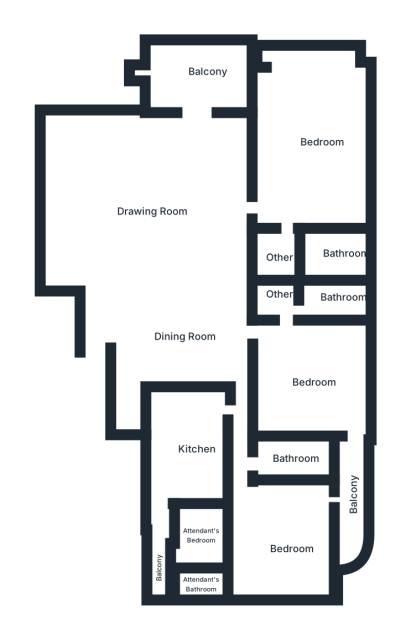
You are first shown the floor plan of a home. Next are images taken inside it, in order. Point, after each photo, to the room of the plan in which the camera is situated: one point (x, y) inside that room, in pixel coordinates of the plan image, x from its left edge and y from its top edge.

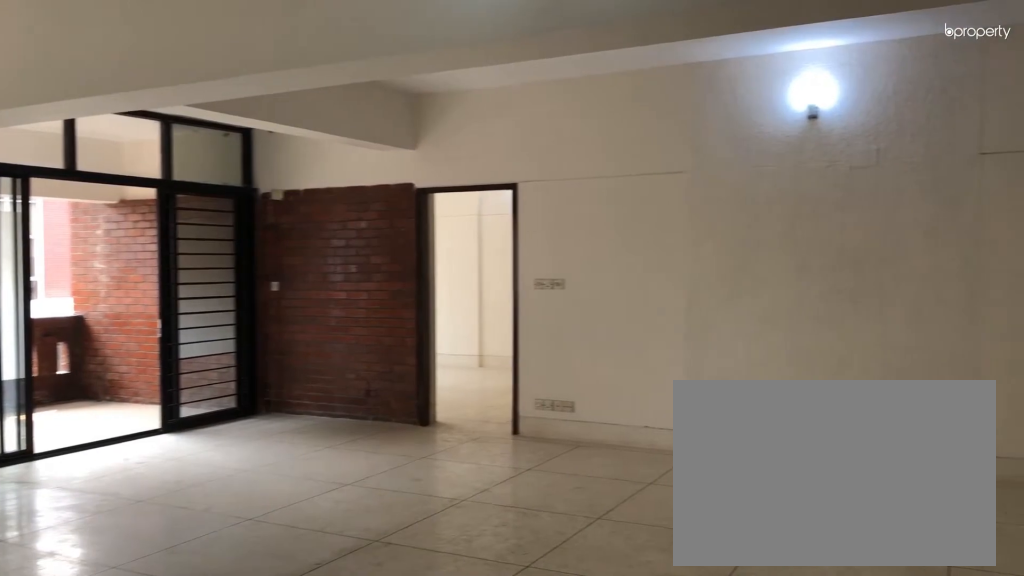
(158, 204)
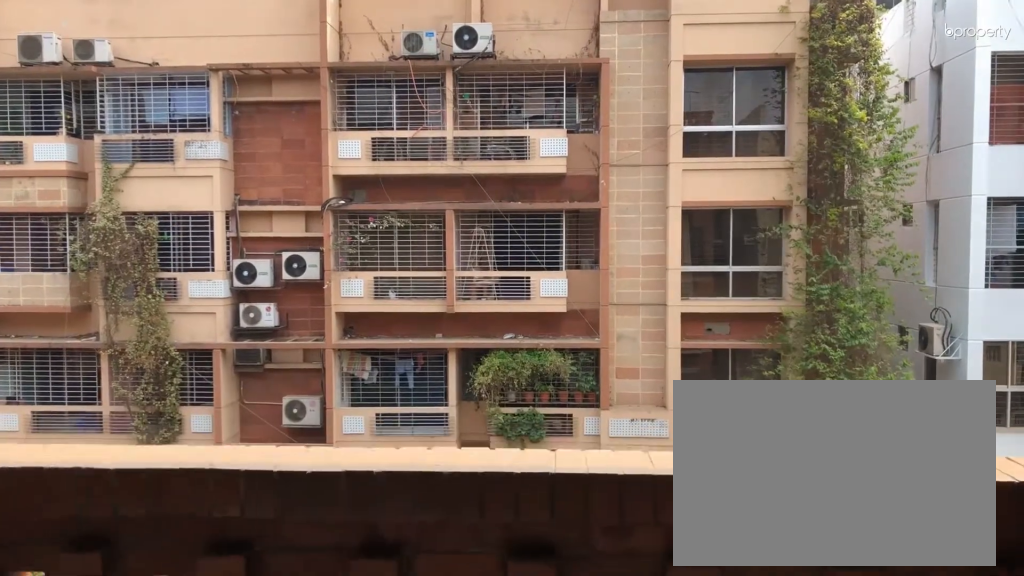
(186, 67)
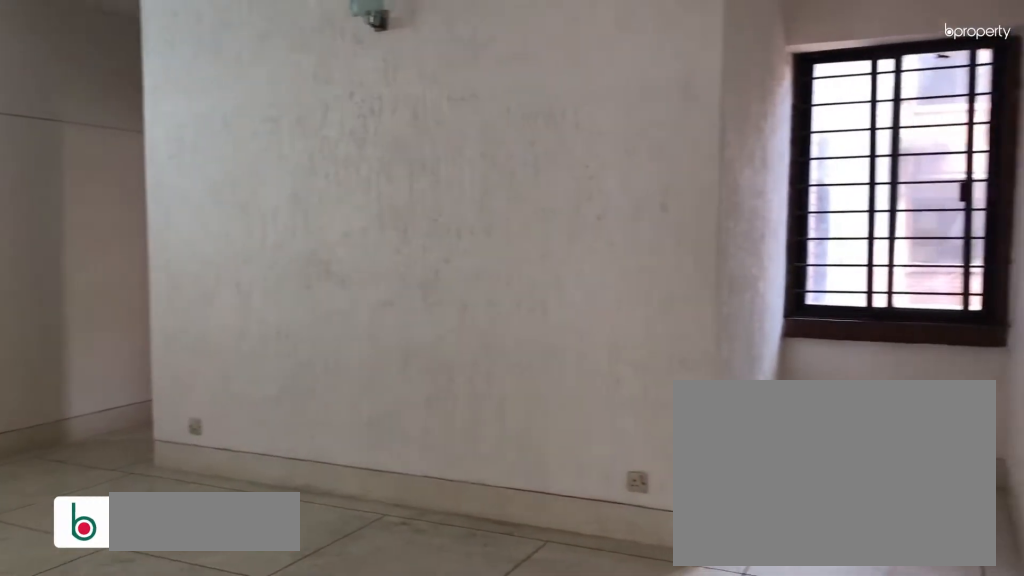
(175, 348)
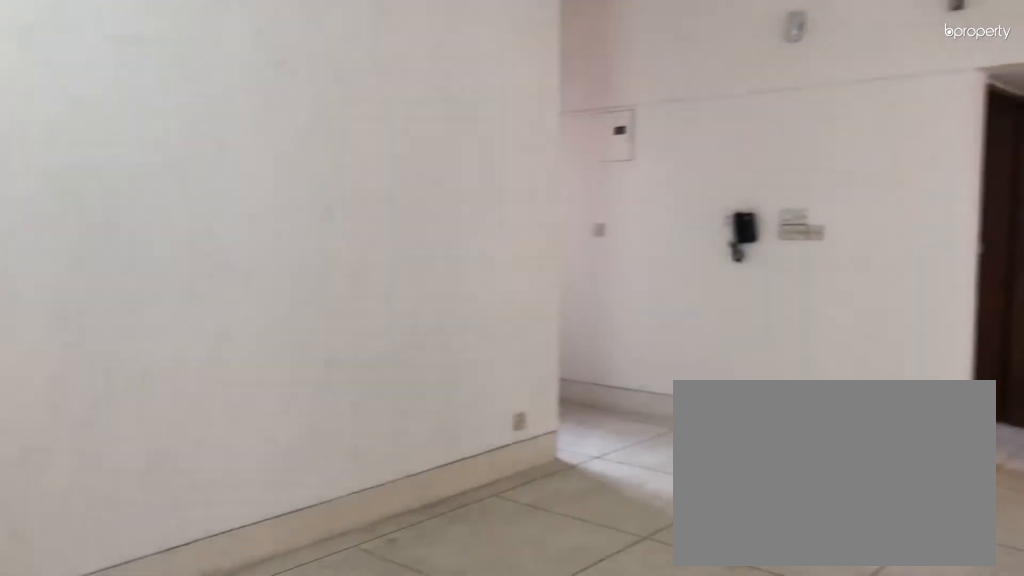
(175, 347)
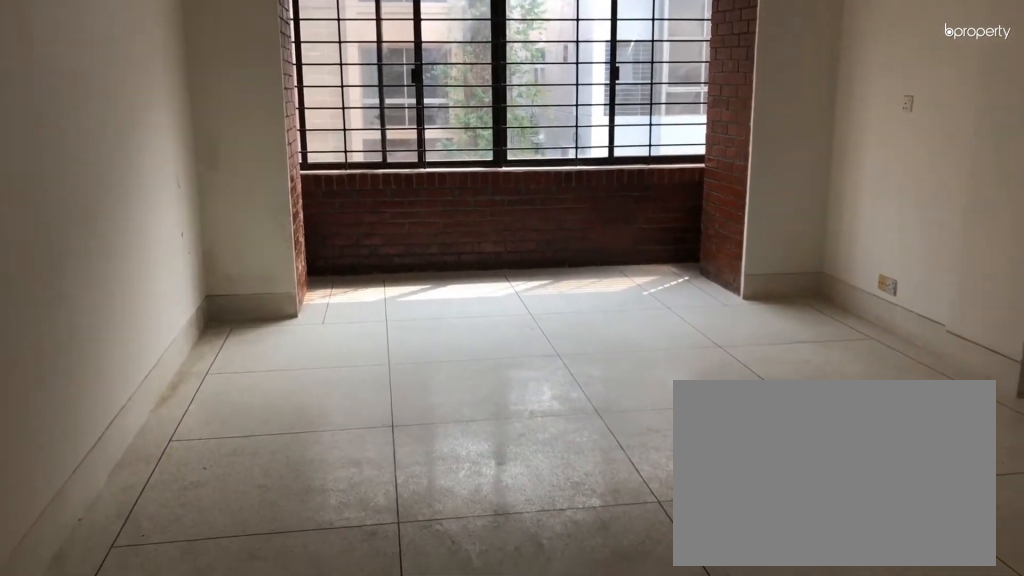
(309, 129)
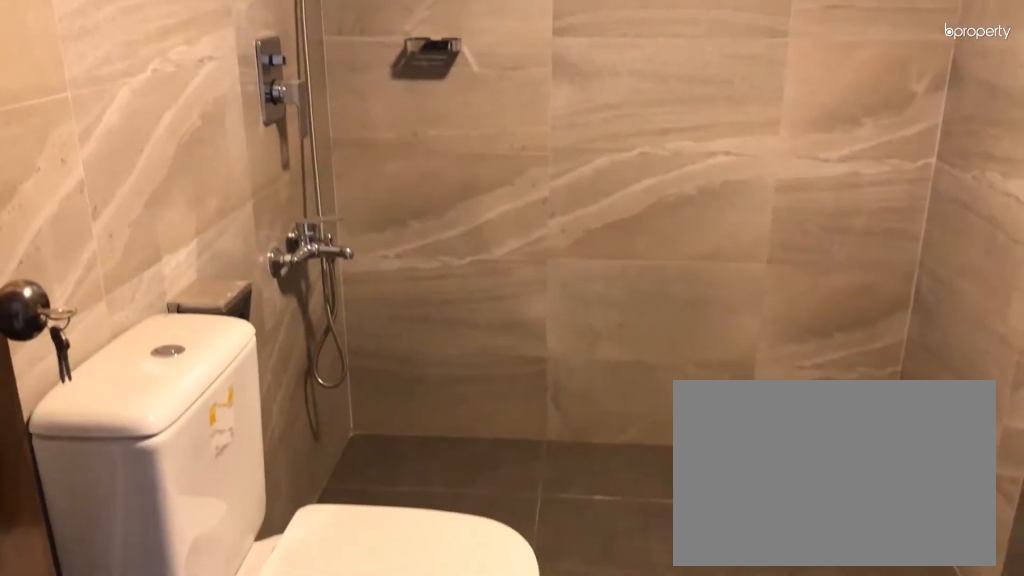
(313, 253)
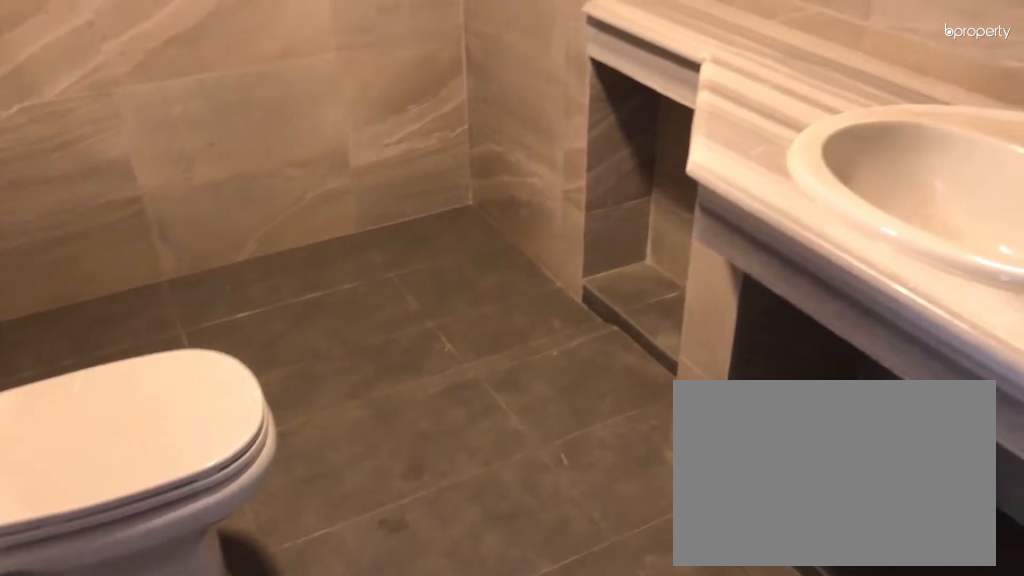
(313, 253)
